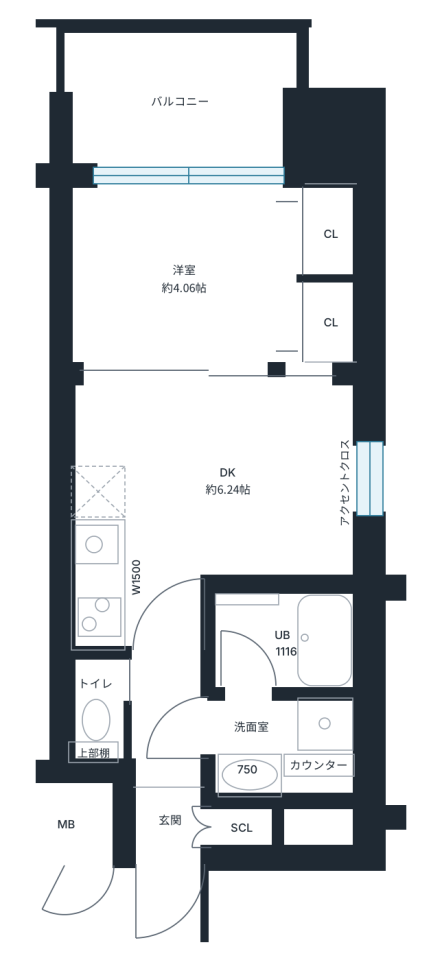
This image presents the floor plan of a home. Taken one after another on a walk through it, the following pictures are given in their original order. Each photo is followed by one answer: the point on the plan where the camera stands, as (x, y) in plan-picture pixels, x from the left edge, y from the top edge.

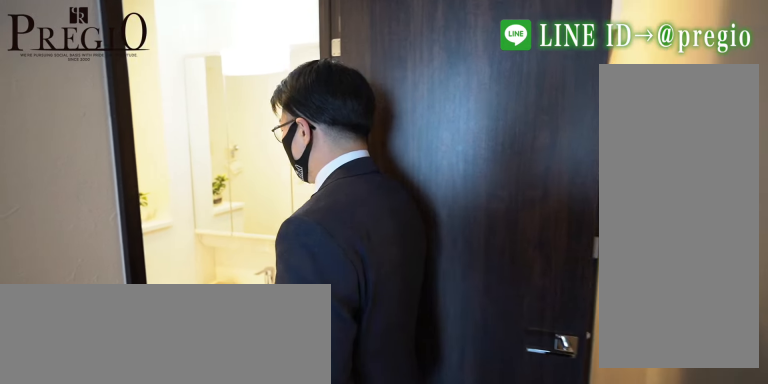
(250, 728)
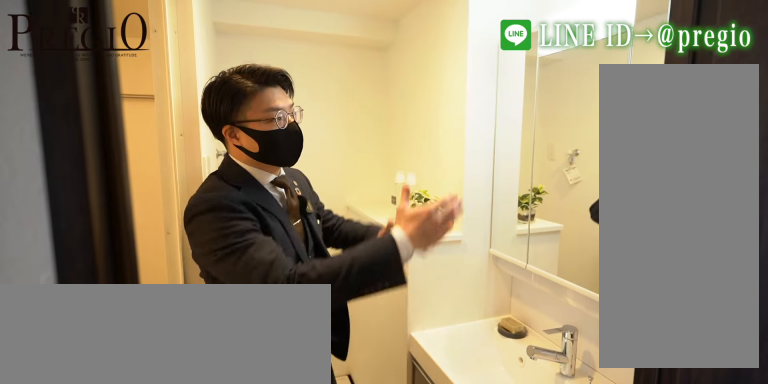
(251, 728)
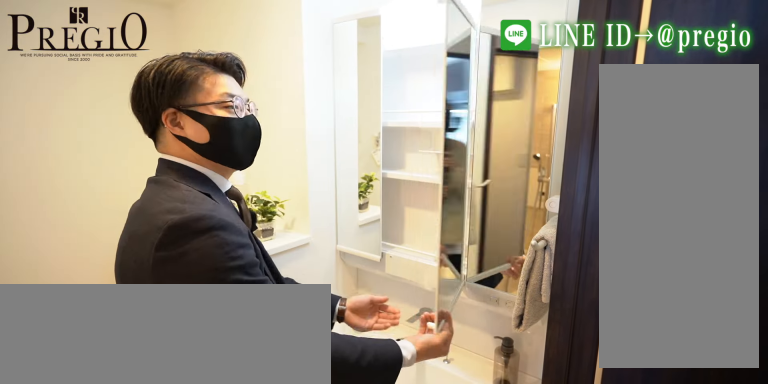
(250, 726)
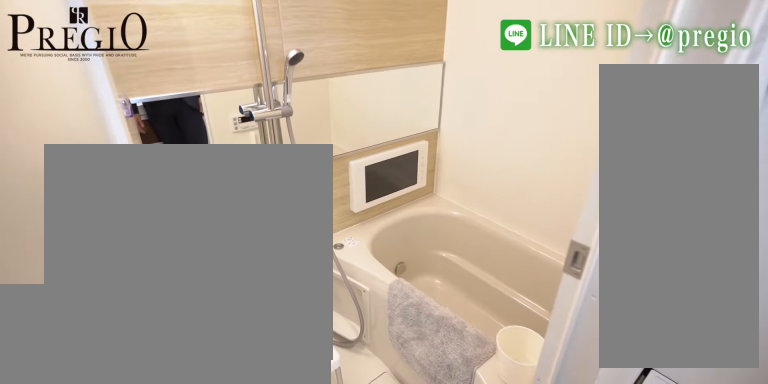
(279, 649)
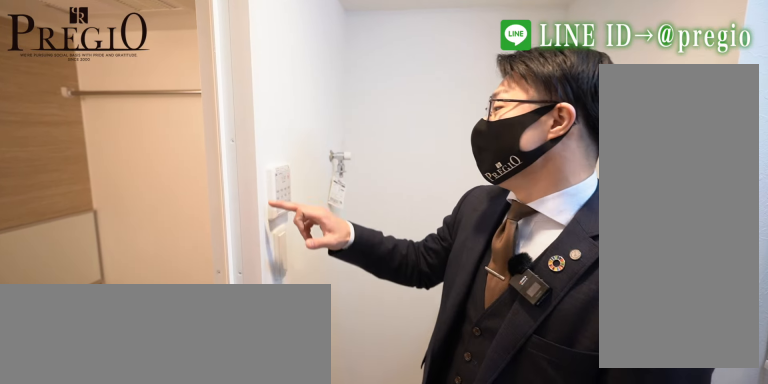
(280, 649)
